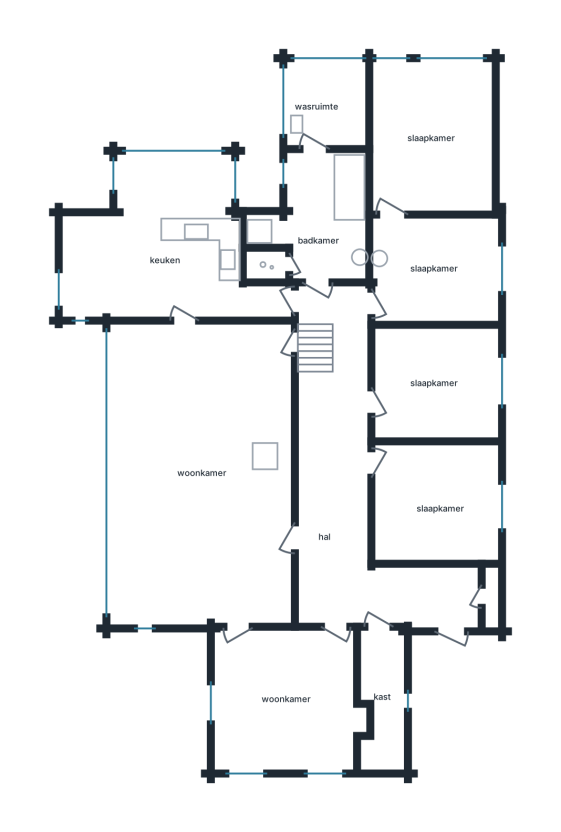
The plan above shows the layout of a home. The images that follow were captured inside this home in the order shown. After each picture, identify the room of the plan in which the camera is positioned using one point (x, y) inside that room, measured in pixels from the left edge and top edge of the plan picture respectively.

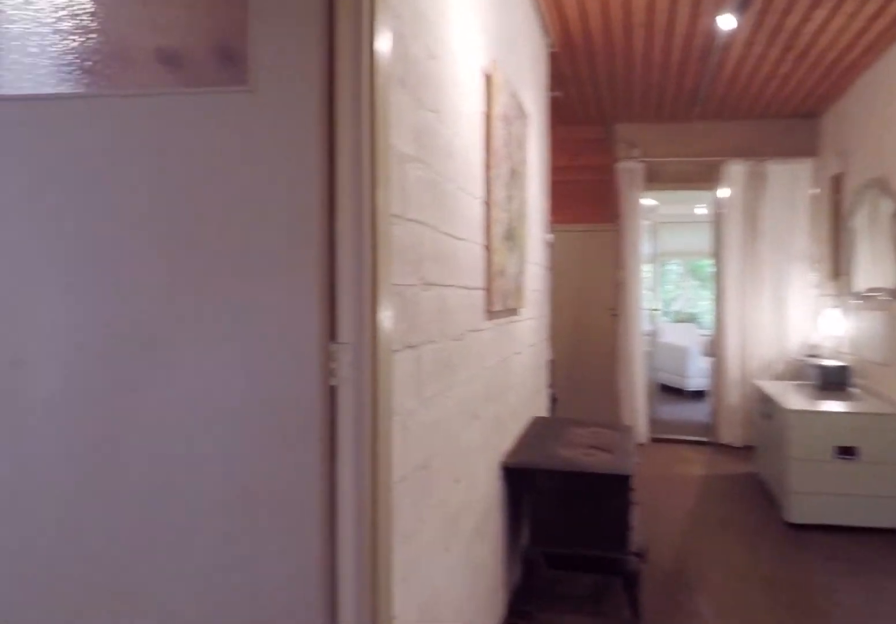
(354, 492)
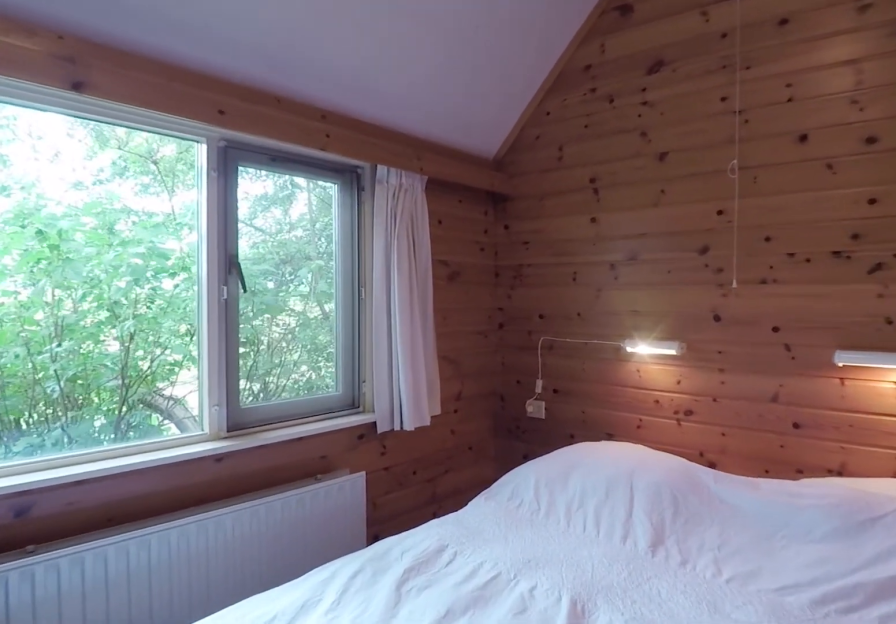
(434, 502)
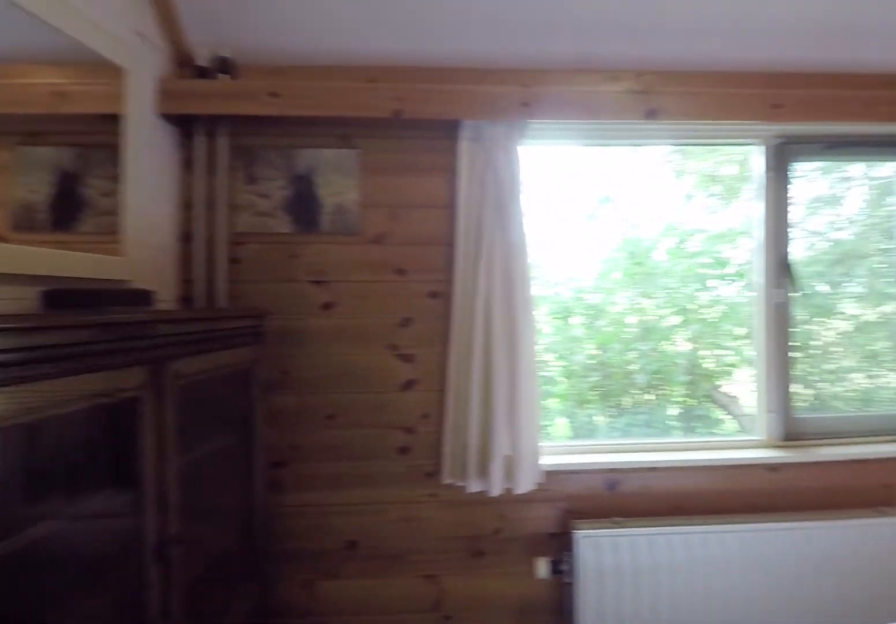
(434, 502)
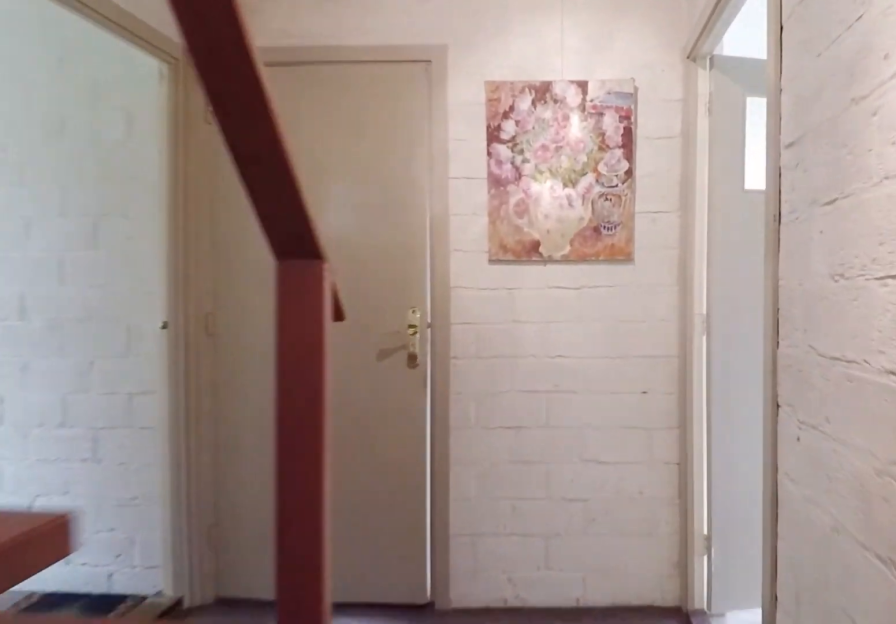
(354, 492)
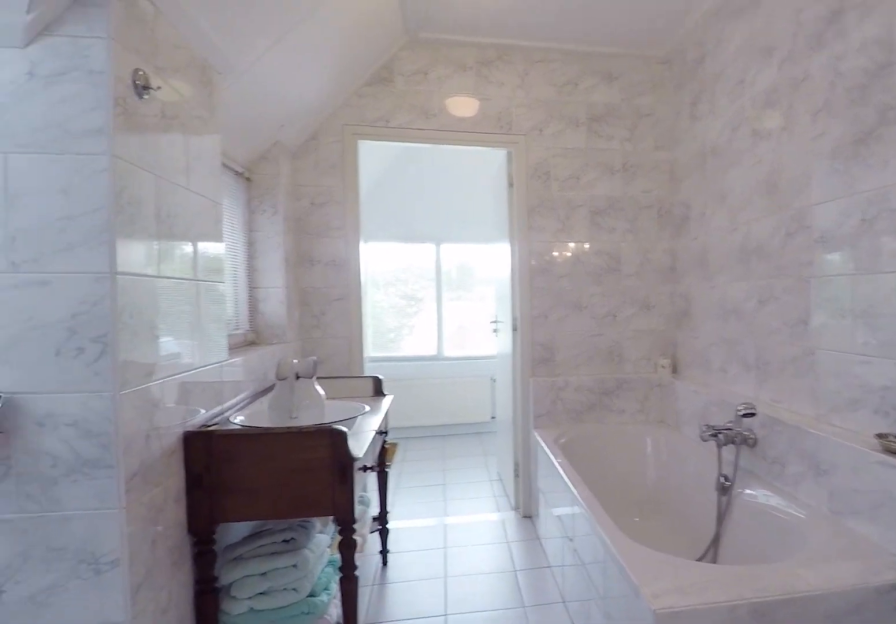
(320, 216)
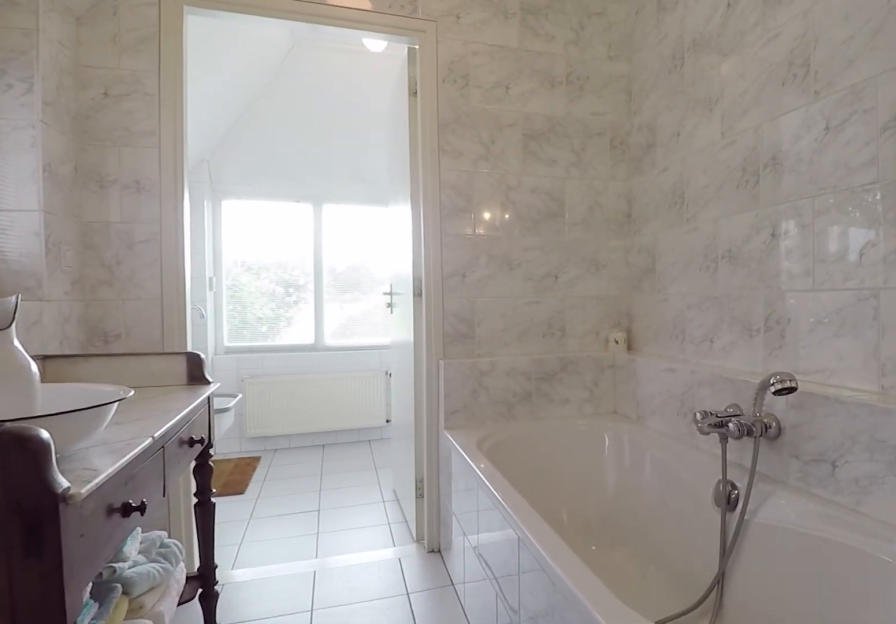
(320, 216)
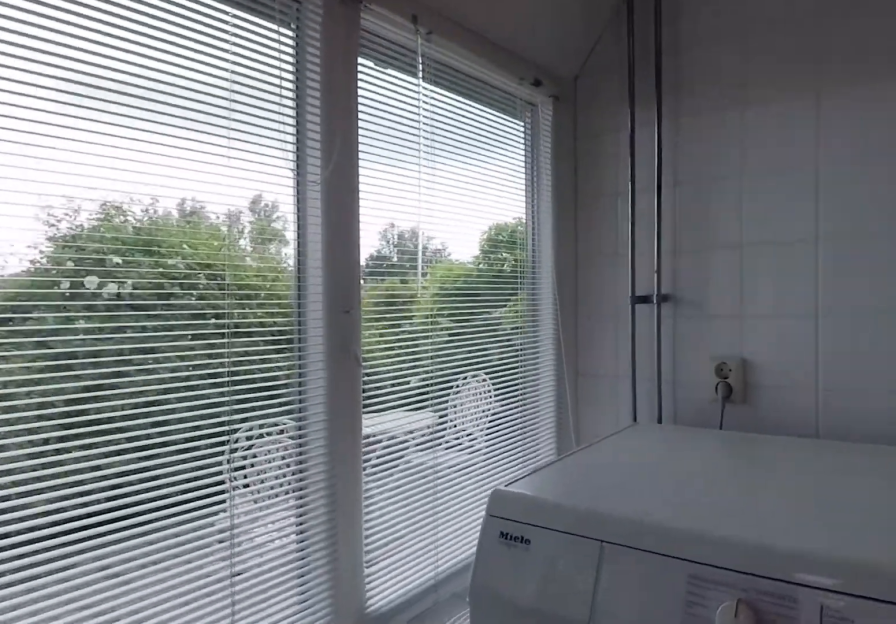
(327, 105)
